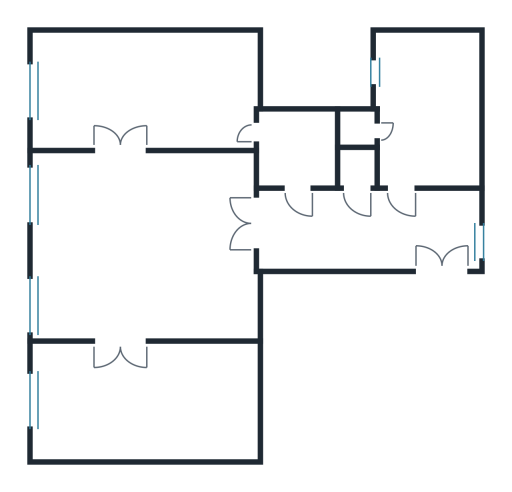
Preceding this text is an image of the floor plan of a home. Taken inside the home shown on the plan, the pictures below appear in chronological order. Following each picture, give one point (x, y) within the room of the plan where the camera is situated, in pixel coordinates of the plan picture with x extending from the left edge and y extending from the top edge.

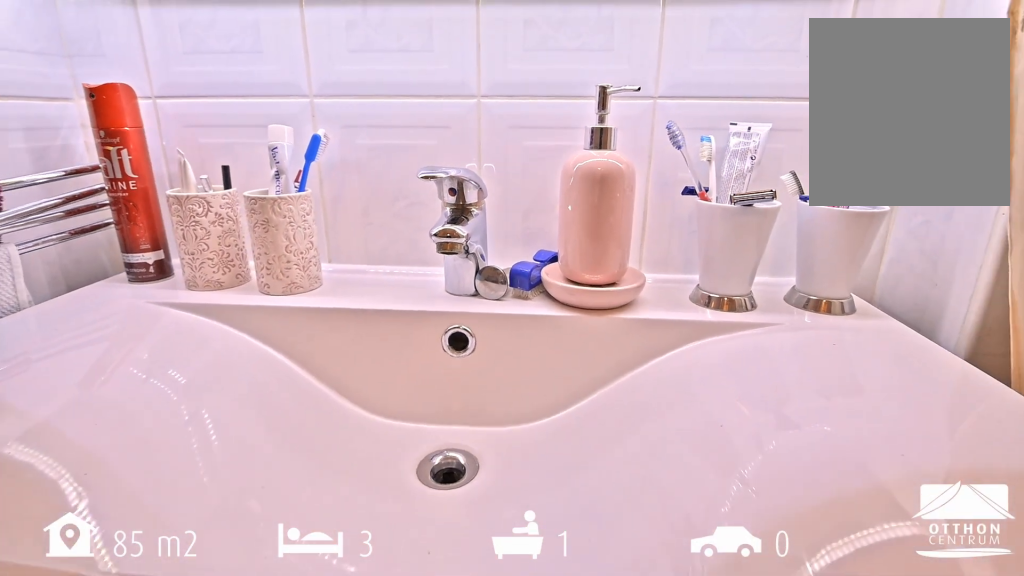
(302, 153)
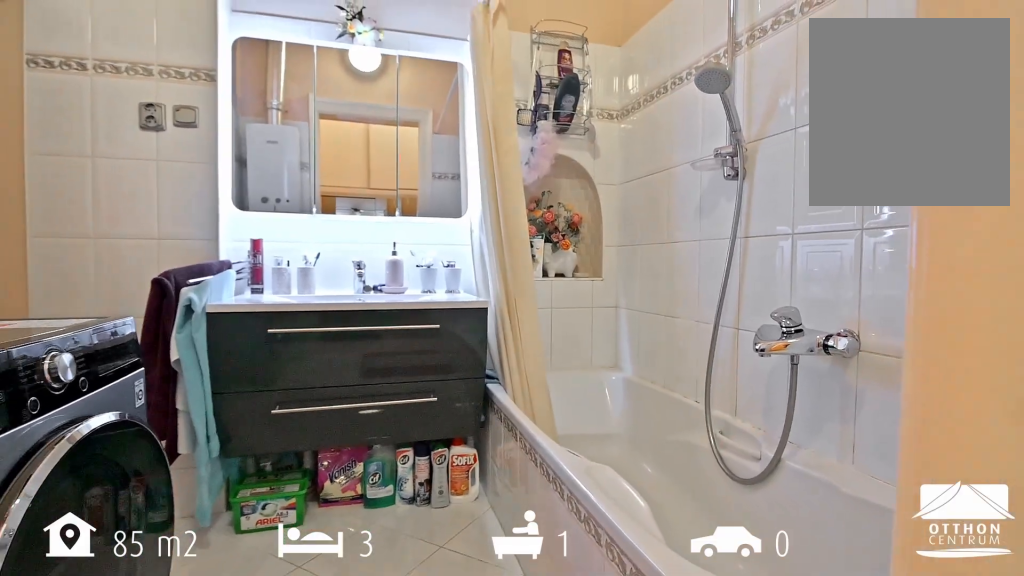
(302, 152)
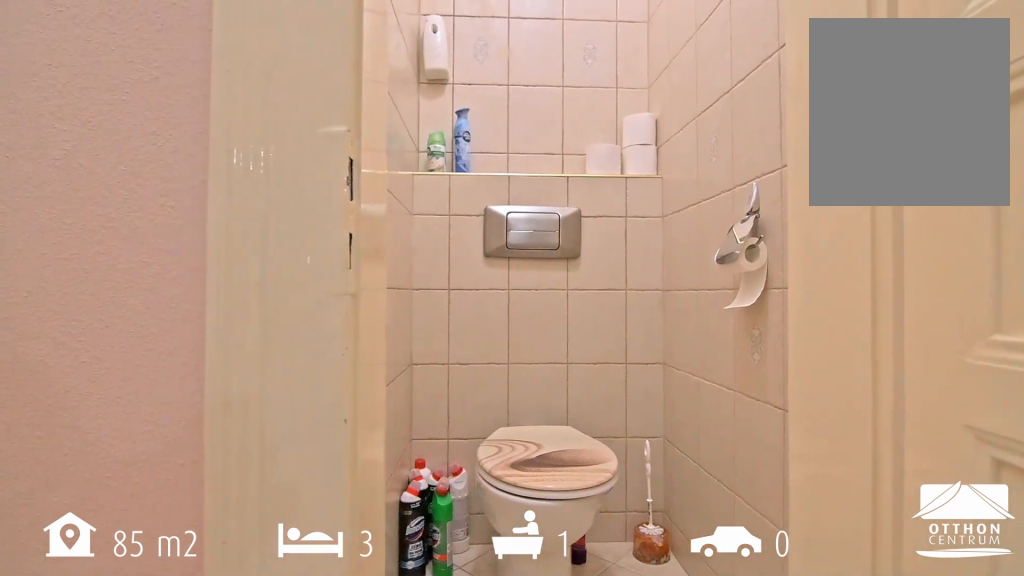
(361, 157)
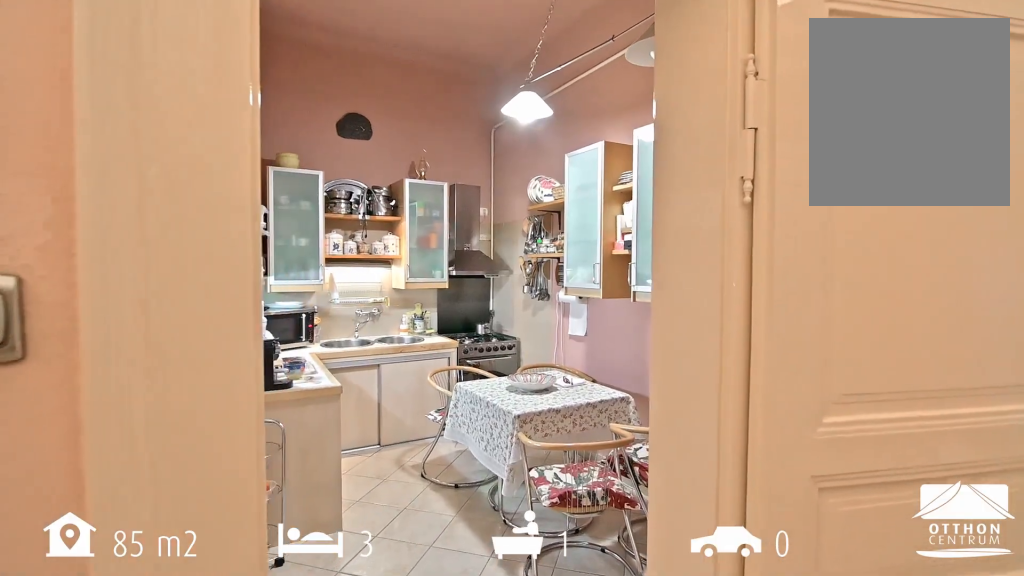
(435, 103)
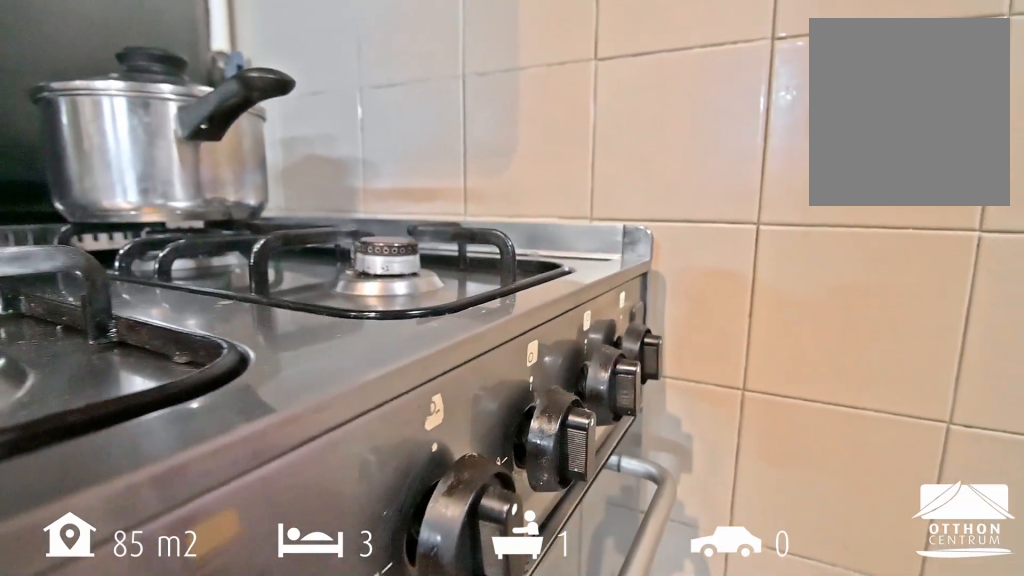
(436, 103)
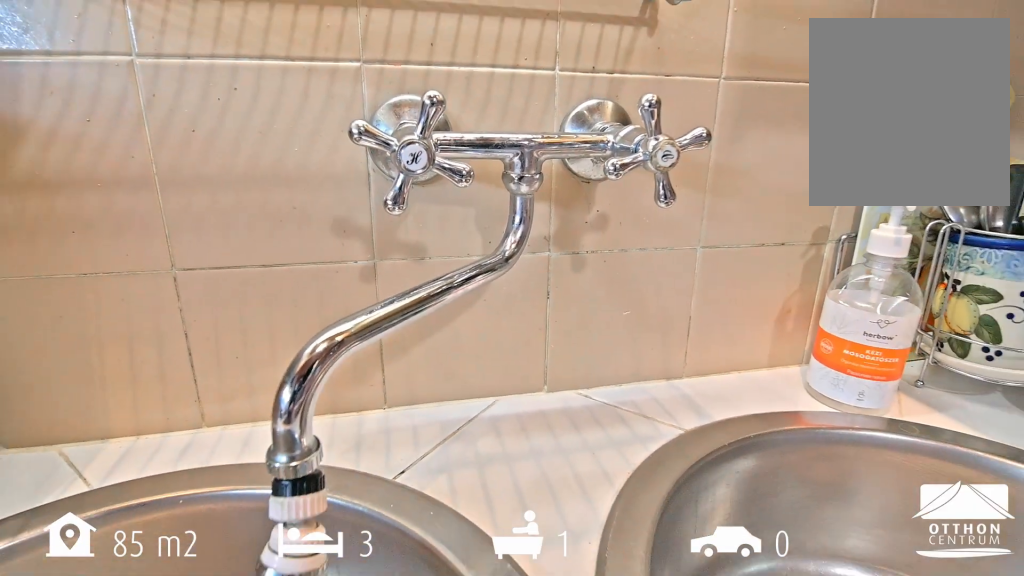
(436, 103)
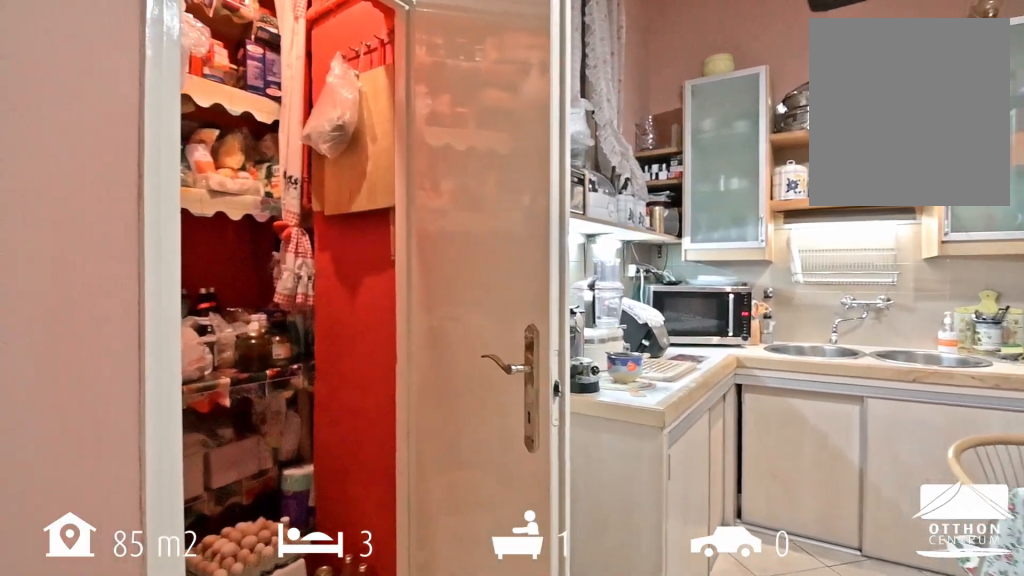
(436, 103)
